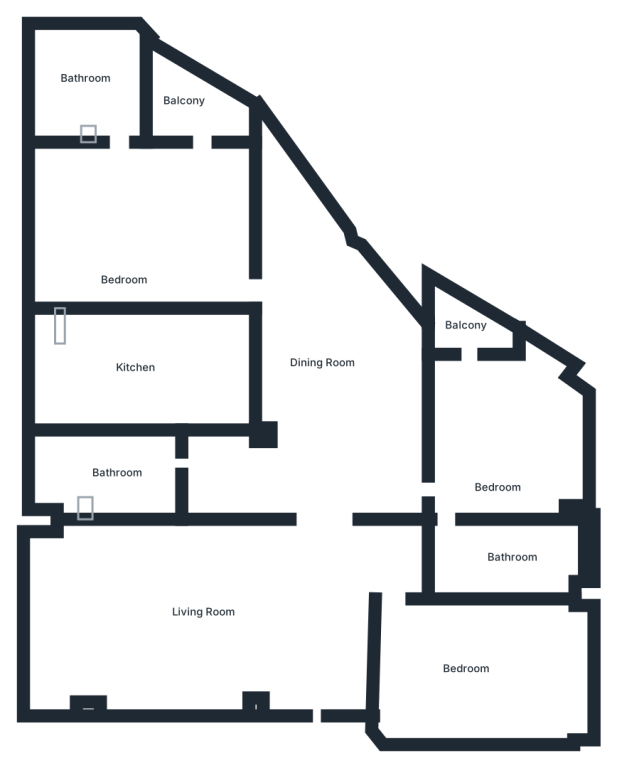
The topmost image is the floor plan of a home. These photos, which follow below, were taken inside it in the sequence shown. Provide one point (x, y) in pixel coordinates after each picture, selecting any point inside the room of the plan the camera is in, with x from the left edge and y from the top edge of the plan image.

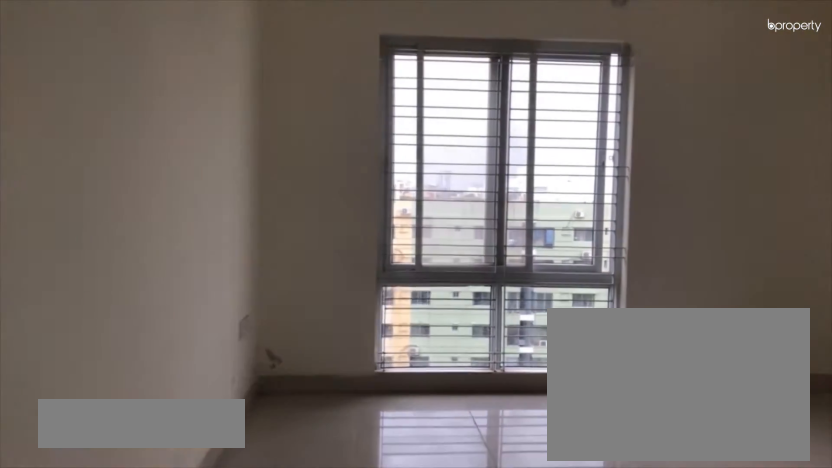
(125, 244)
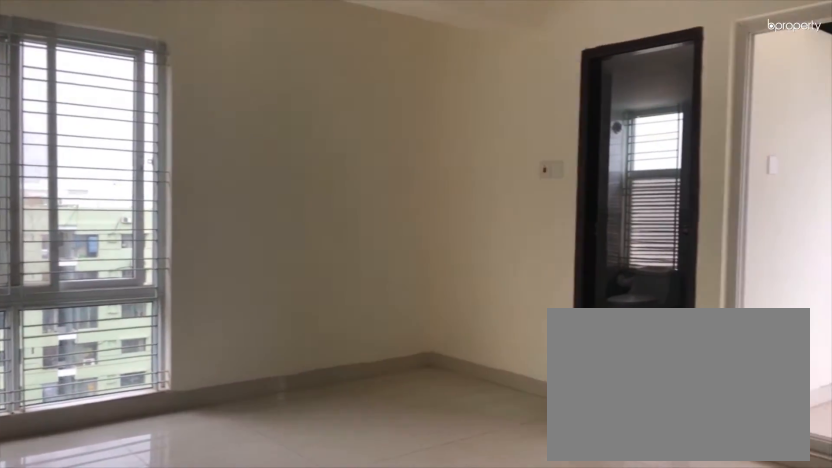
(125, 244)
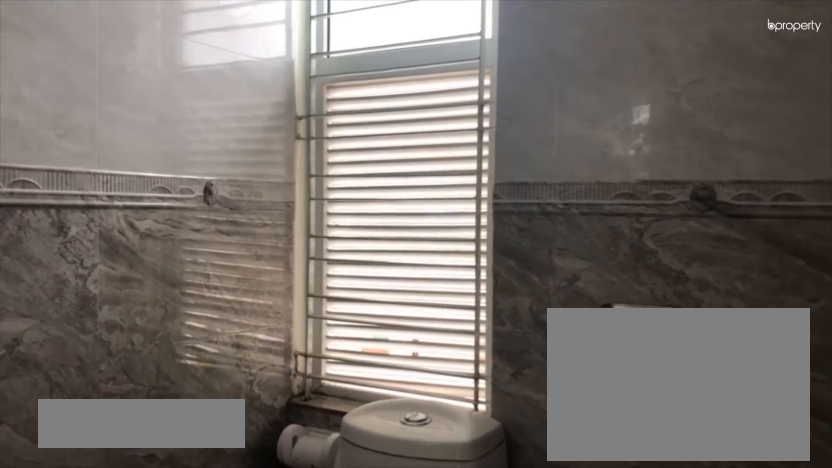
(87, 86)
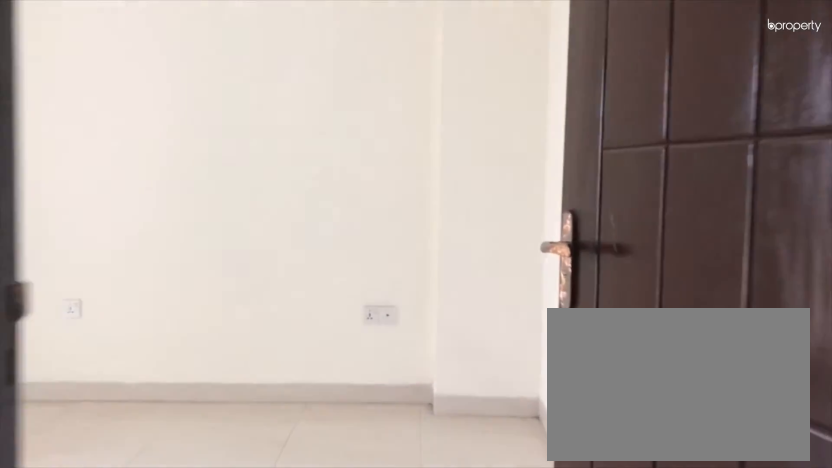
(499, 449)
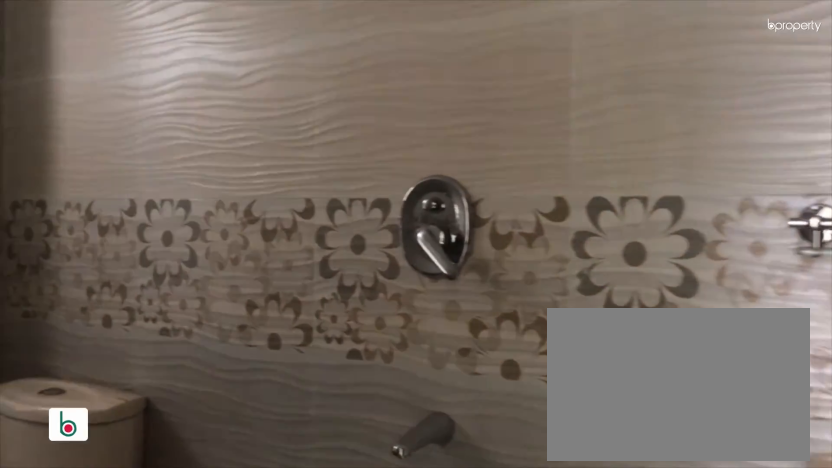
(521, 565)
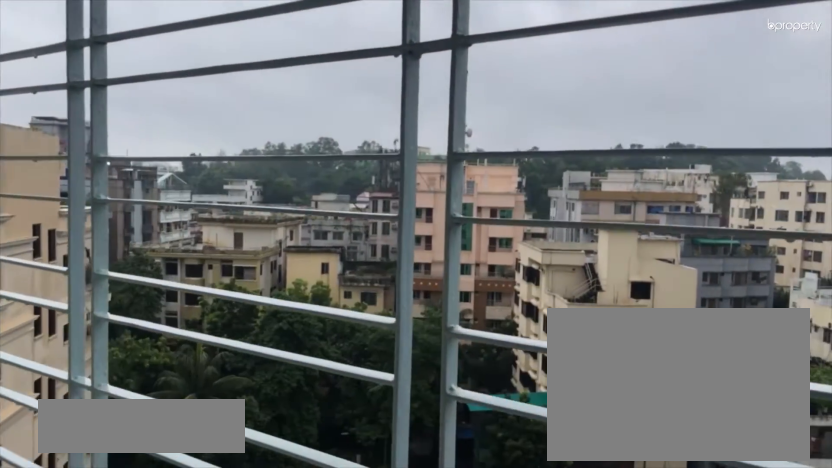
(468, 329)
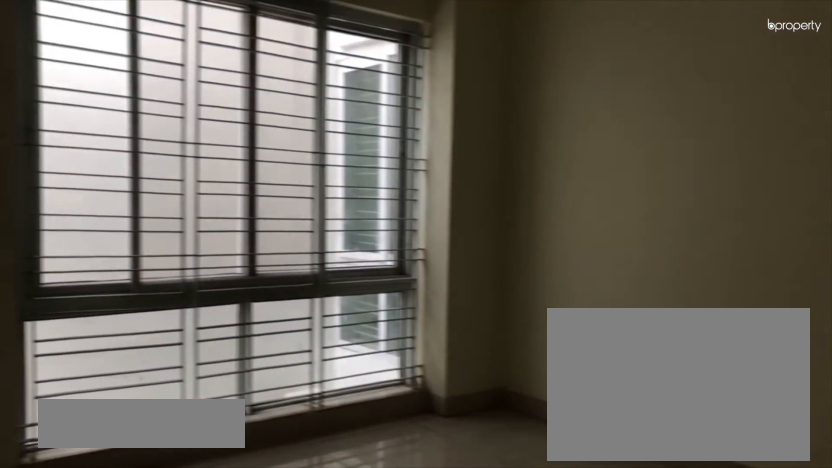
(474, 653)
